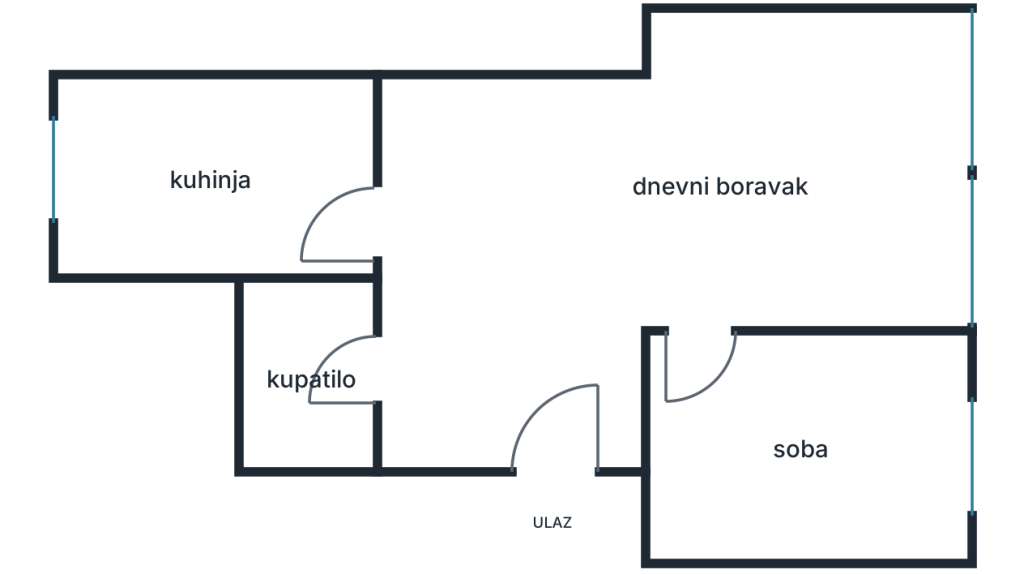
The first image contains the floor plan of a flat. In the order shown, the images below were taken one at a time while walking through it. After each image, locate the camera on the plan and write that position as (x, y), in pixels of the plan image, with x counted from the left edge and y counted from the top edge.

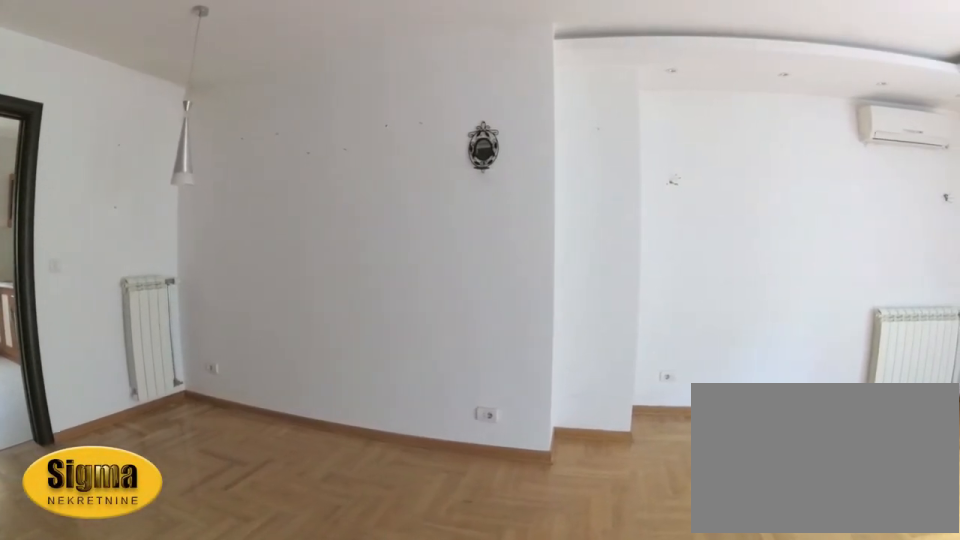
(708, 329)
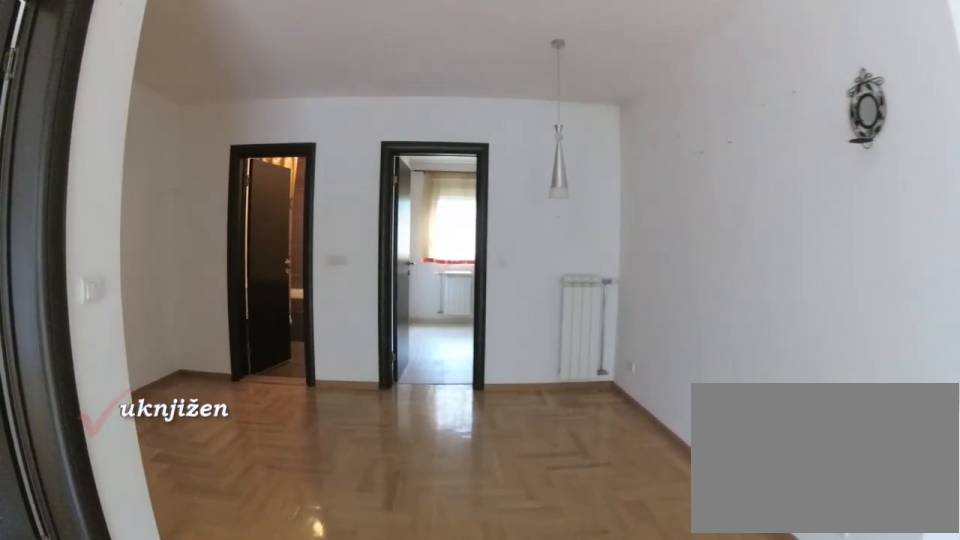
(802, 273)
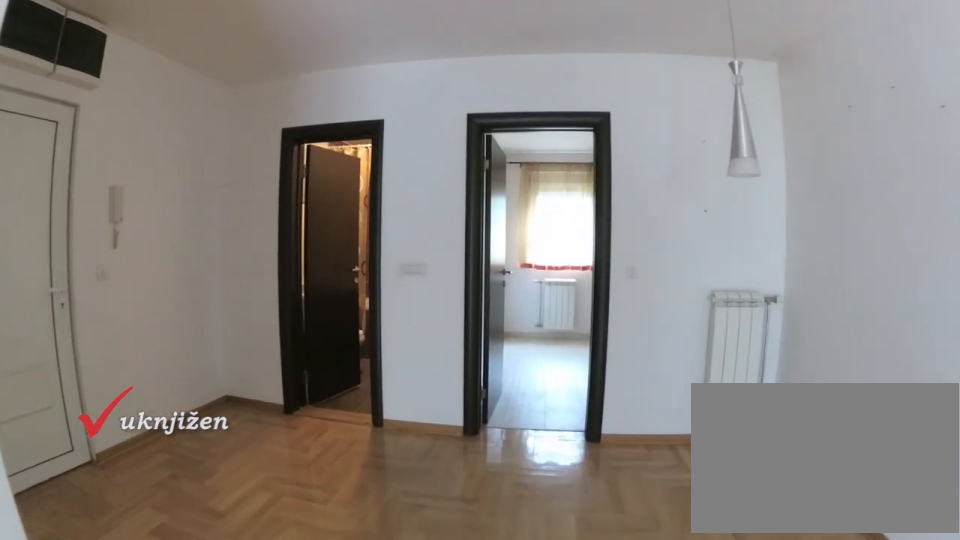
(694, 262)
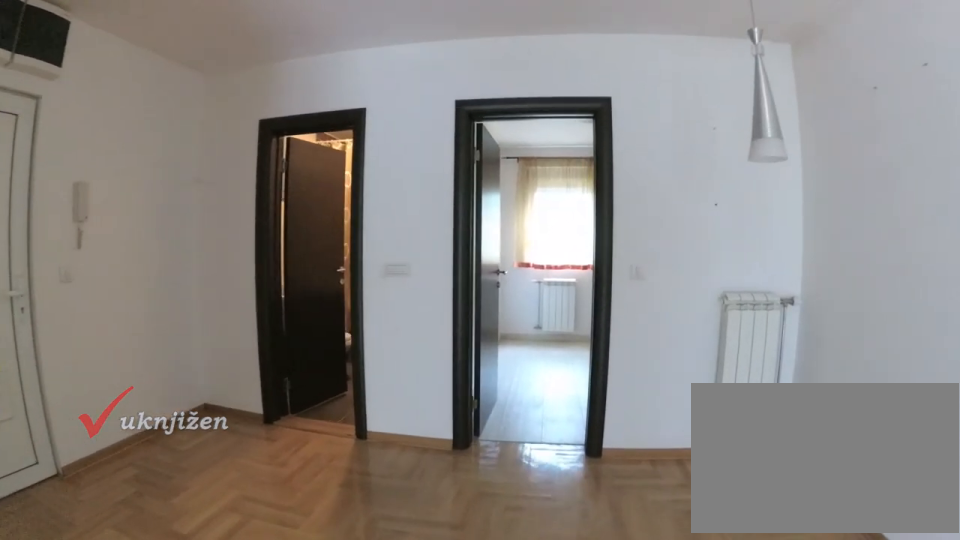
(673, 259)
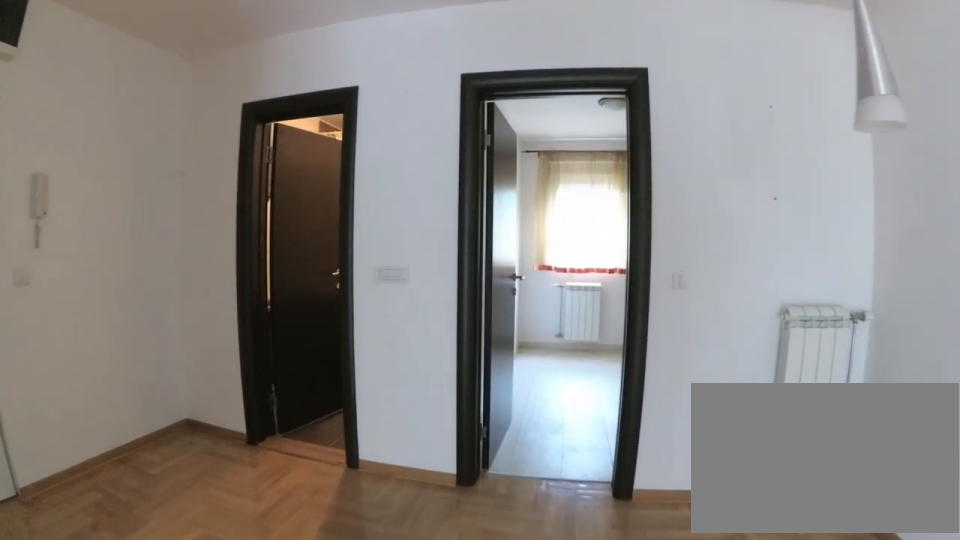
(630, 253)
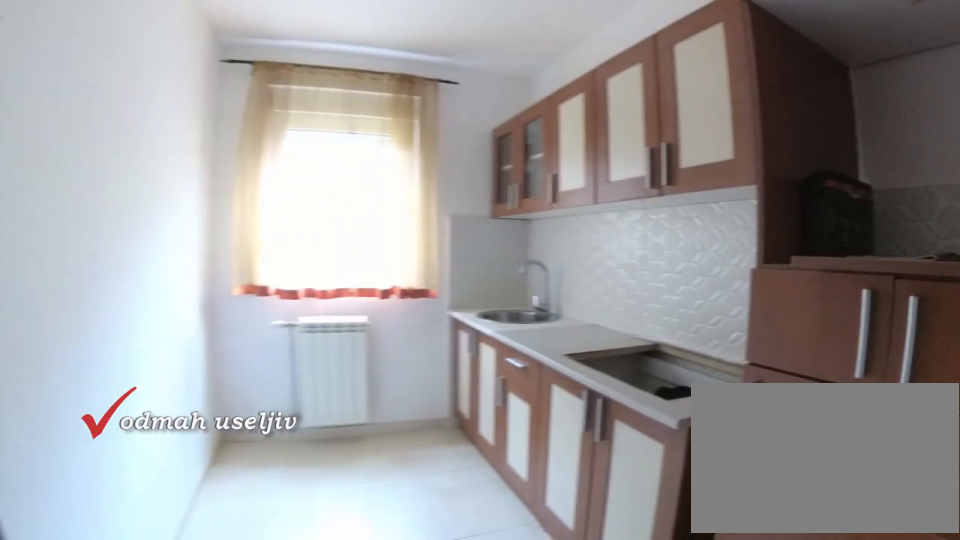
(374, 226)
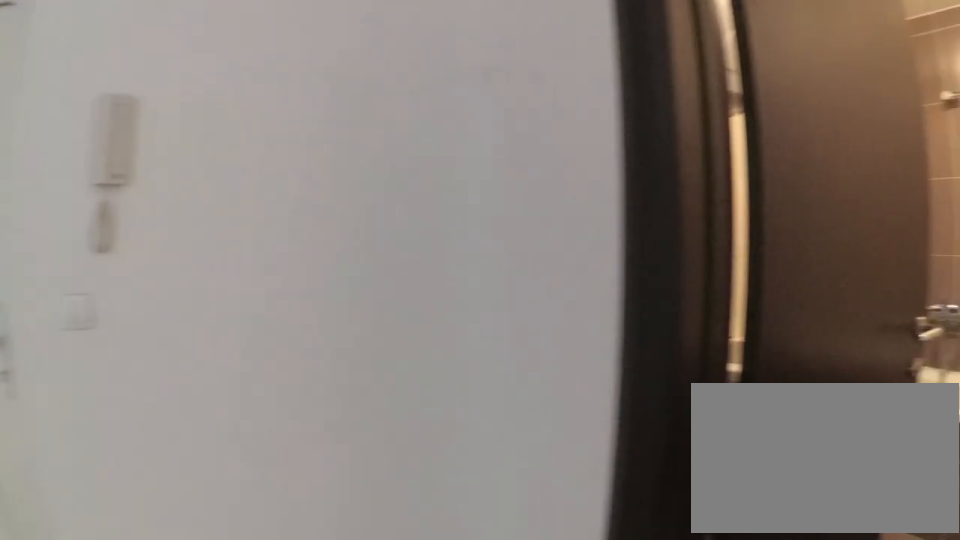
(420, 284)
